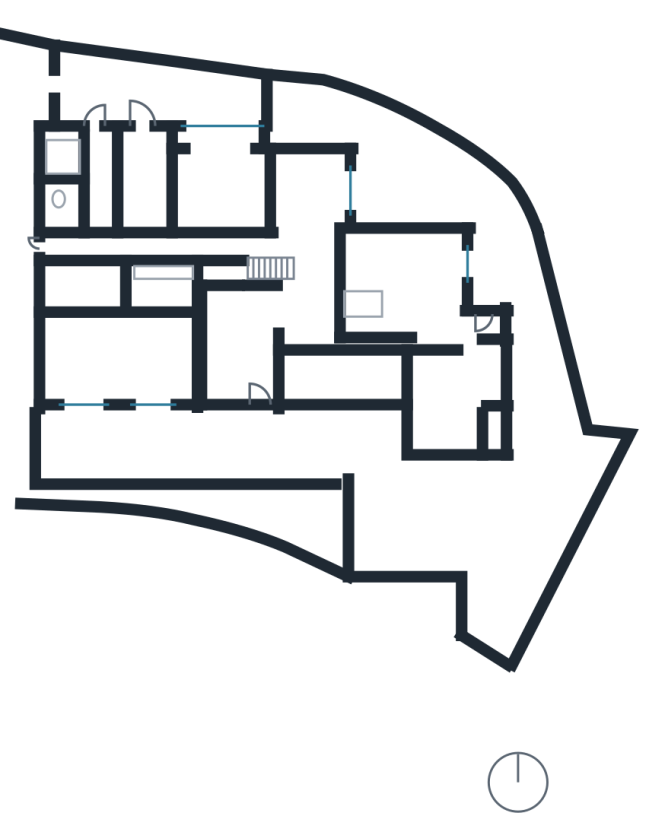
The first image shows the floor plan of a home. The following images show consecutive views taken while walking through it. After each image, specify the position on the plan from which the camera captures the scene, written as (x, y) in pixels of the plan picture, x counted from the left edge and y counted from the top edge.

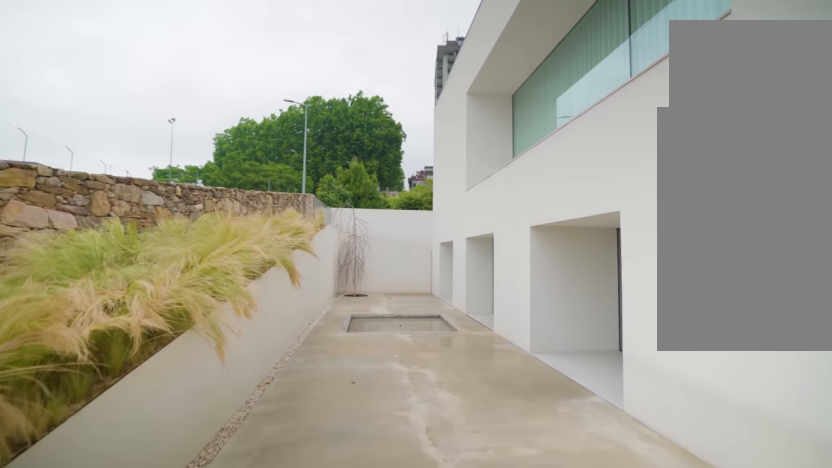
(307, 439)
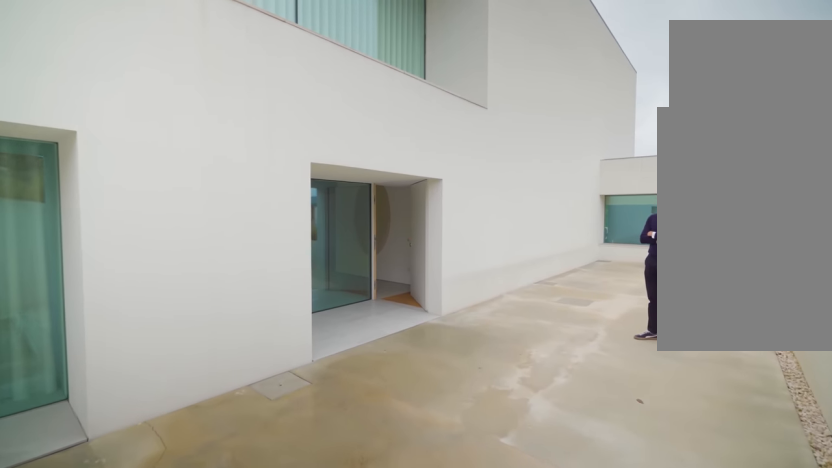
(179, 470)
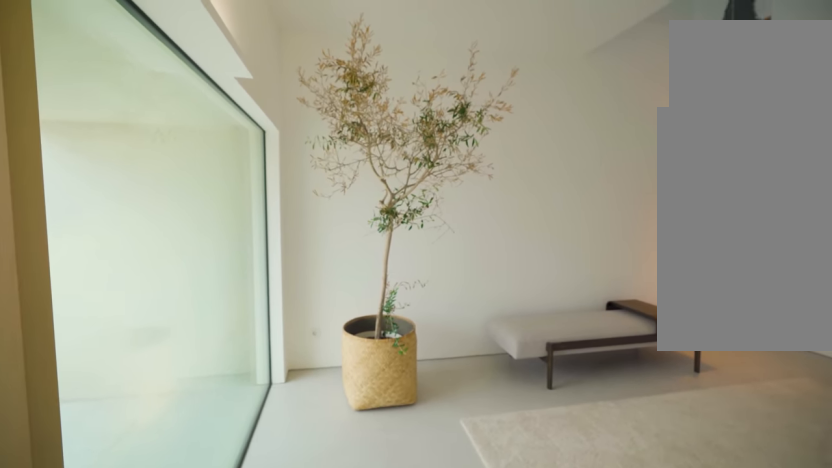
(260, 386)
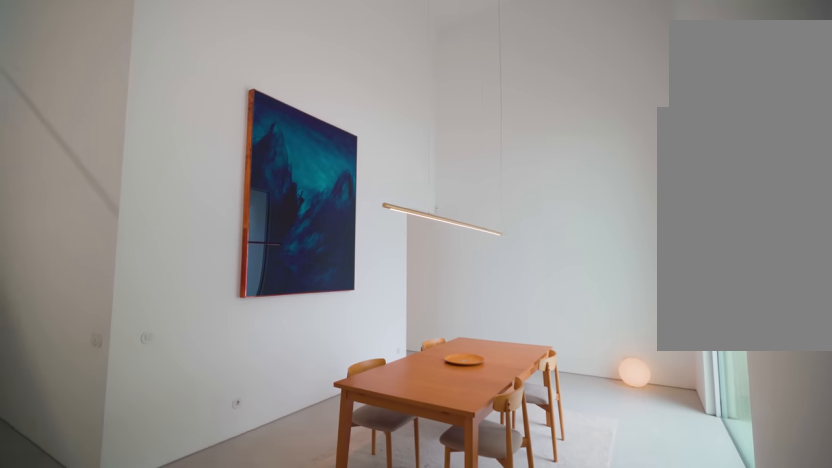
(321, 267)
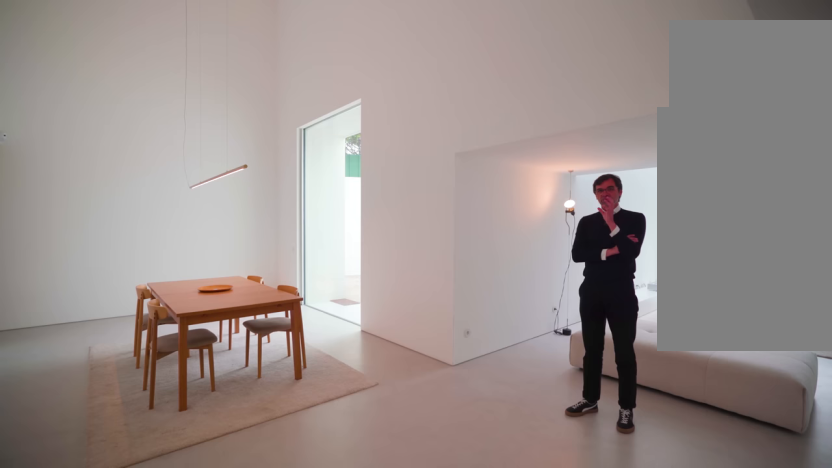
(310, 273)
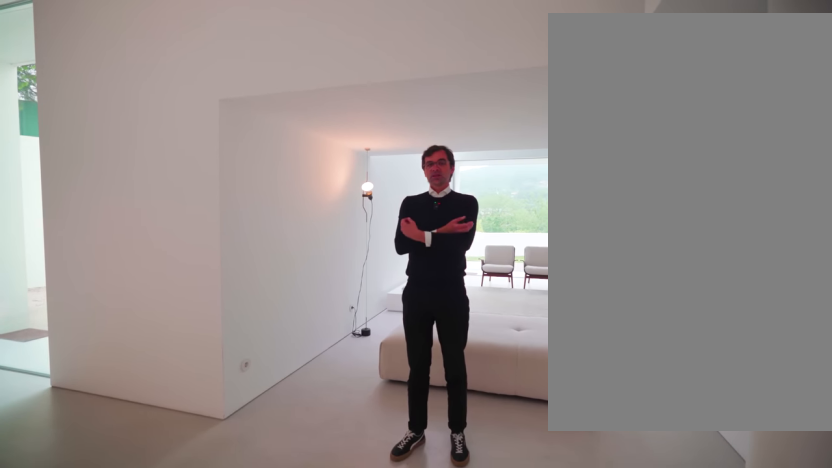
(305, 279)
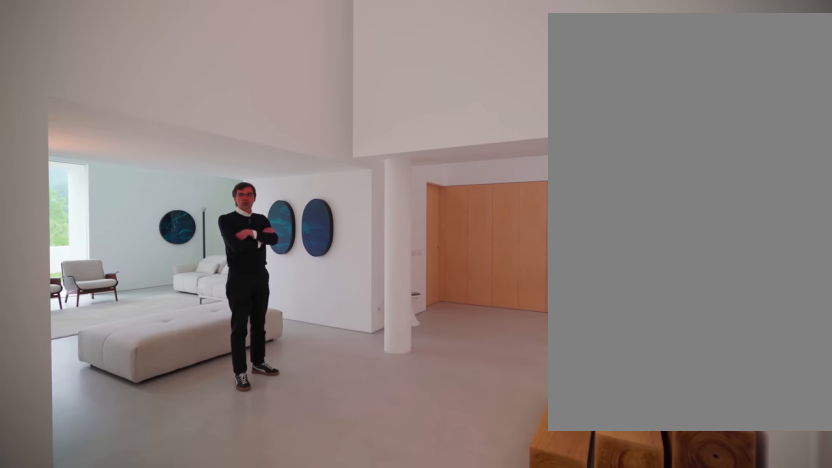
(304, 239)
